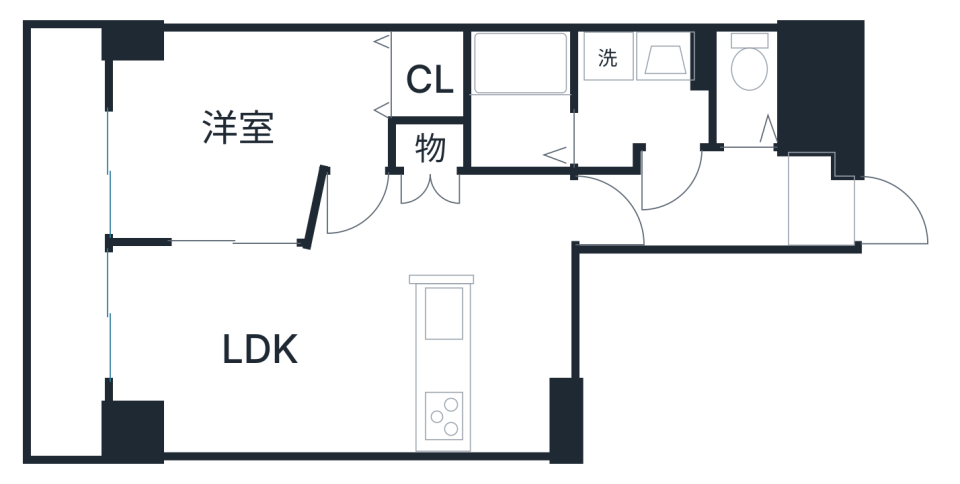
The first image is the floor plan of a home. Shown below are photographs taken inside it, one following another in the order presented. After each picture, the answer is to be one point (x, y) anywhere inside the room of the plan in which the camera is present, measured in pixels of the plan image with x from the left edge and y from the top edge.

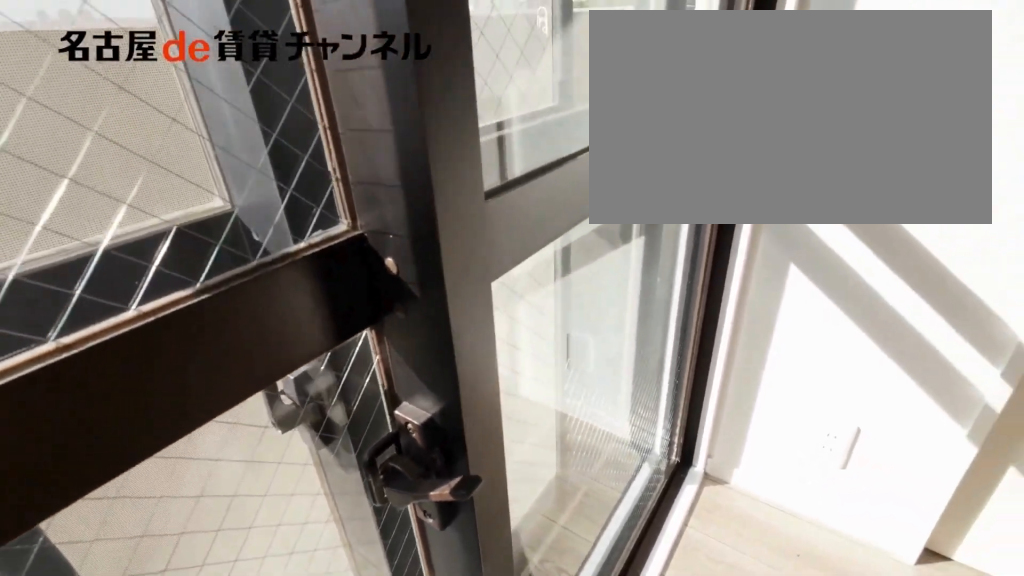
(258, 350)
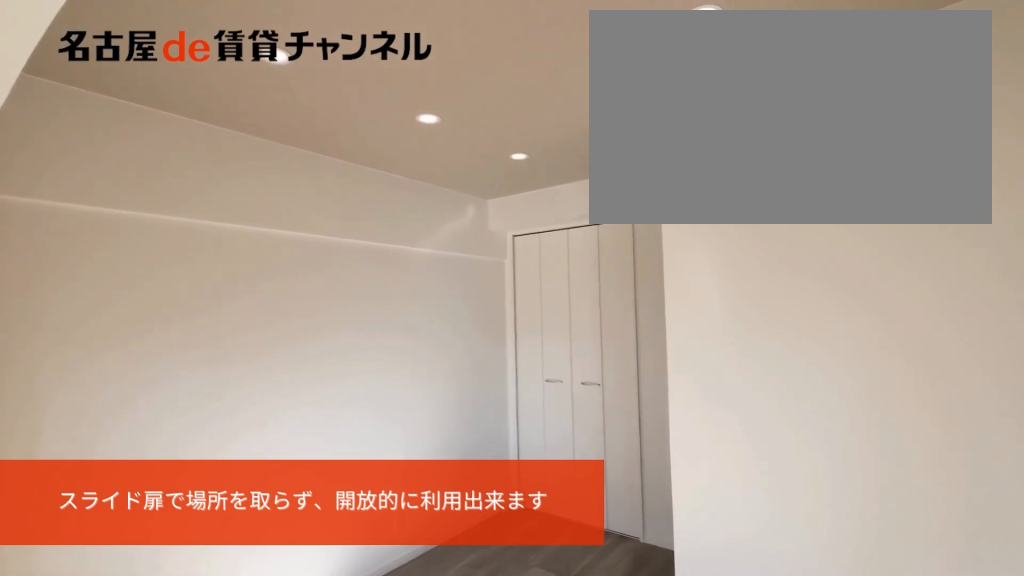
(239, 128)
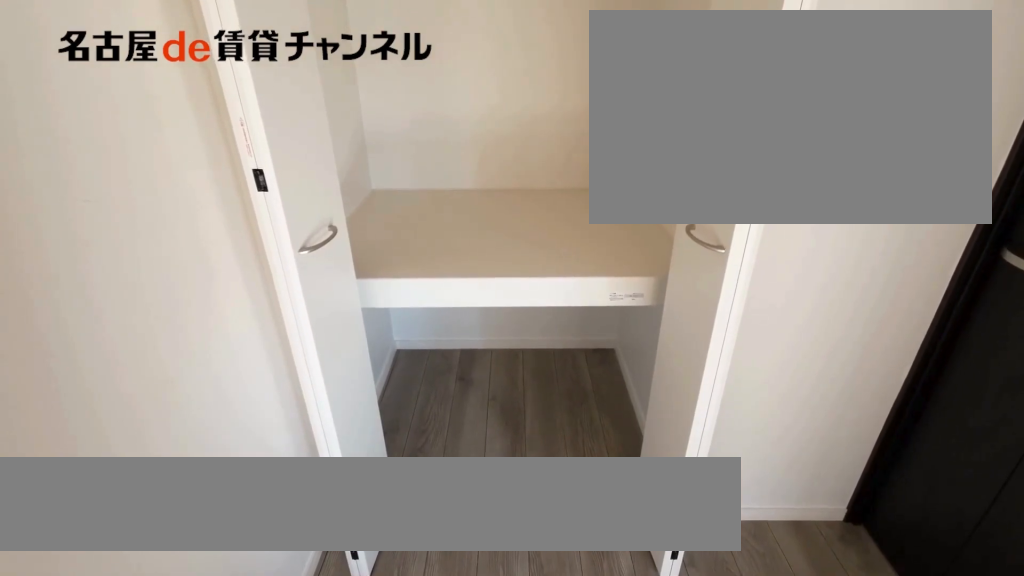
(435, 79)
